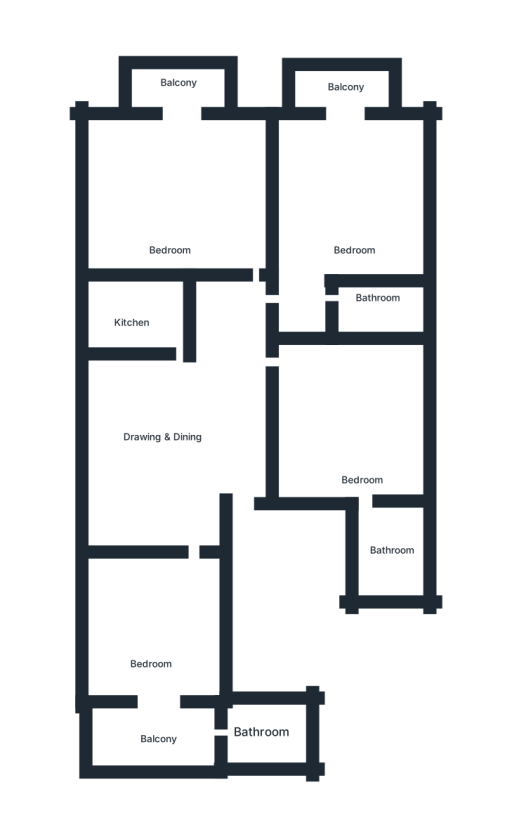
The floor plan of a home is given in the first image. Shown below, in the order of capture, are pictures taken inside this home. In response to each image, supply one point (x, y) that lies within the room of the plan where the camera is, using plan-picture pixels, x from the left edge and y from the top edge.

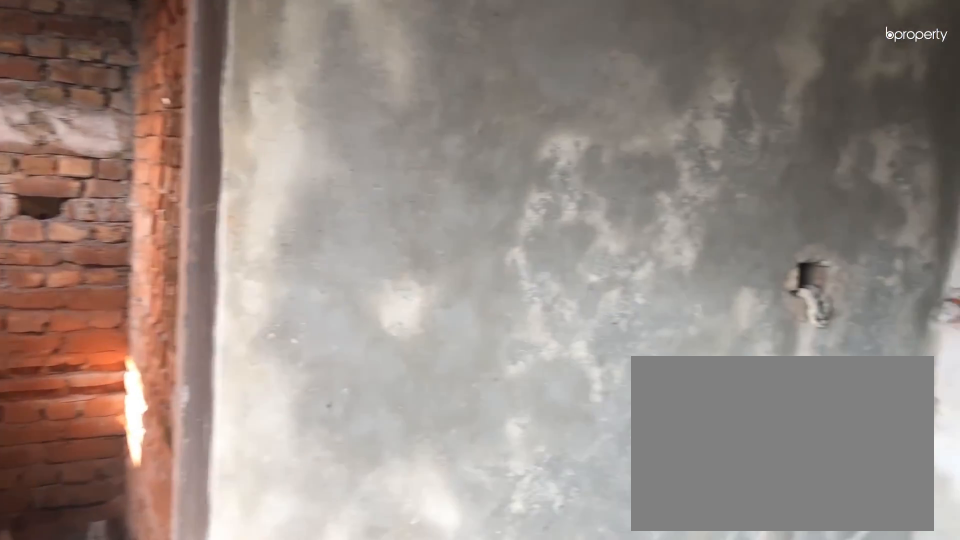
(364, 419)
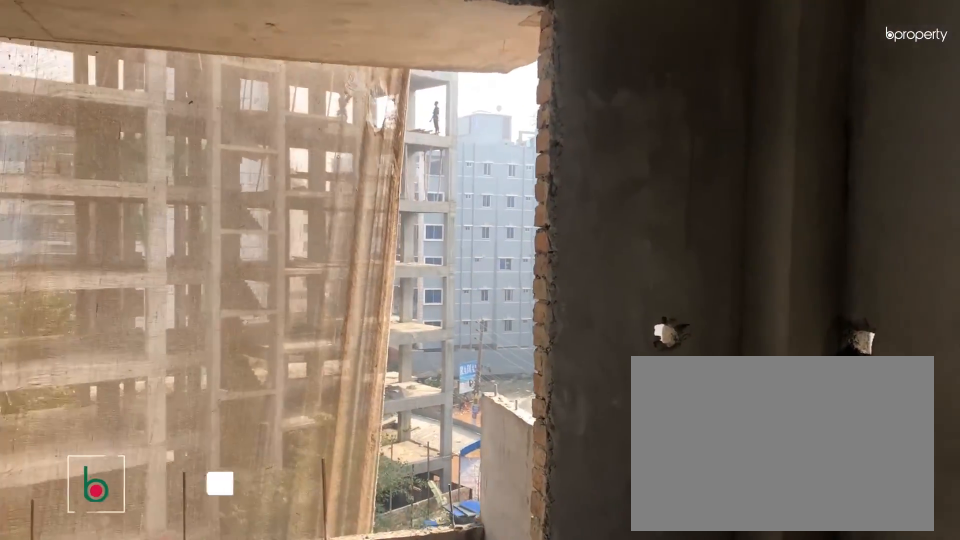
(358, 218)
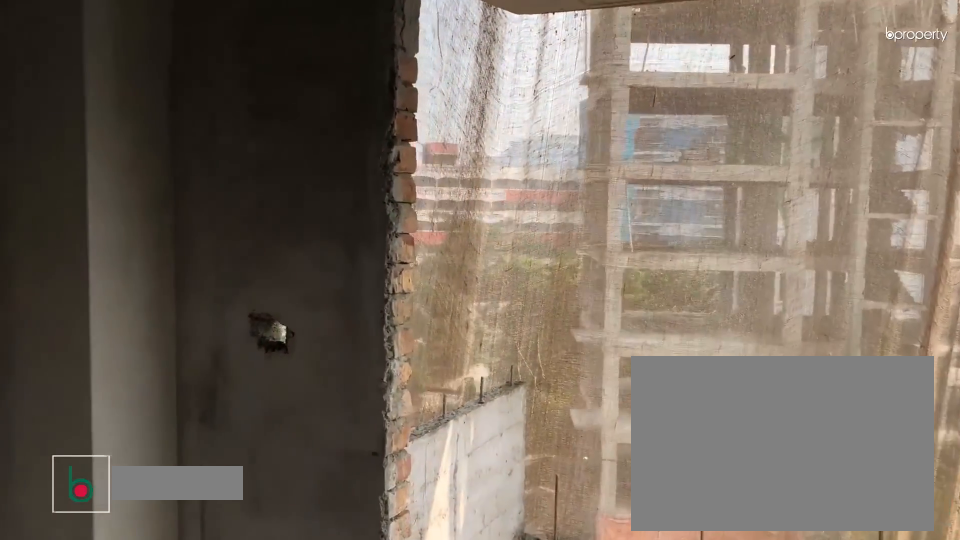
(358, 218)
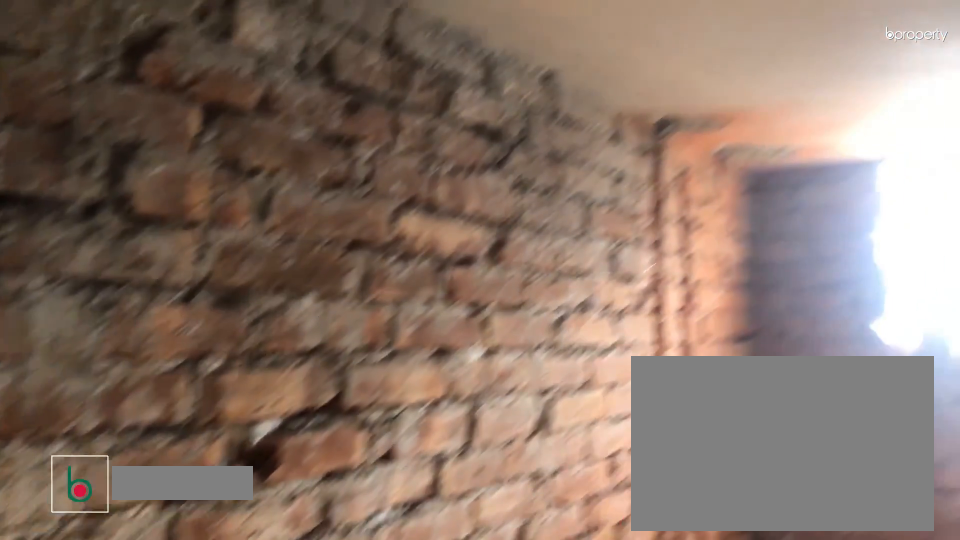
(380, 313)
